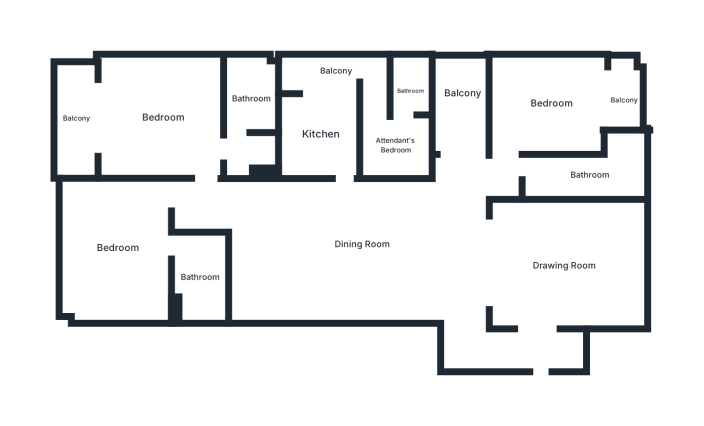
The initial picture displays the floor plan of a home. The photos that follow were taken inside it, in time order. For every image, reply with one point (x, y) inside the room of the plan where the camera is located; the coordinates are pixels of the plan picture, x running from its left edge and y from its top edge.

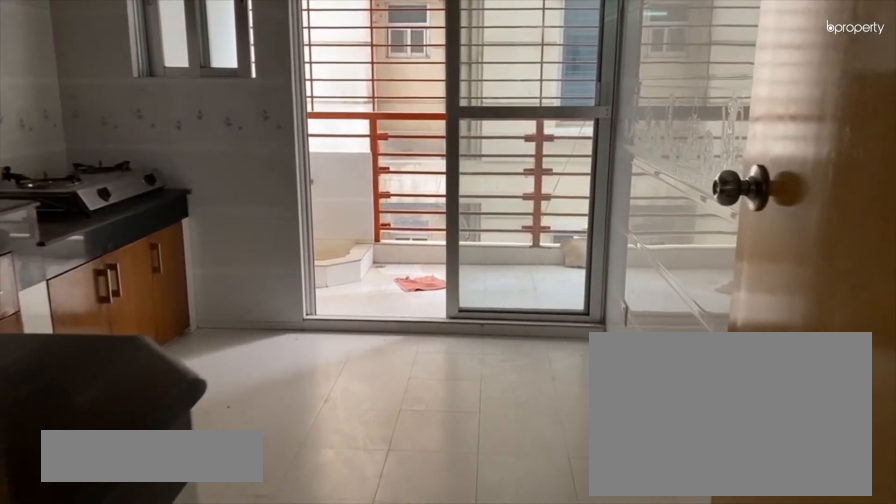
(319, 135)
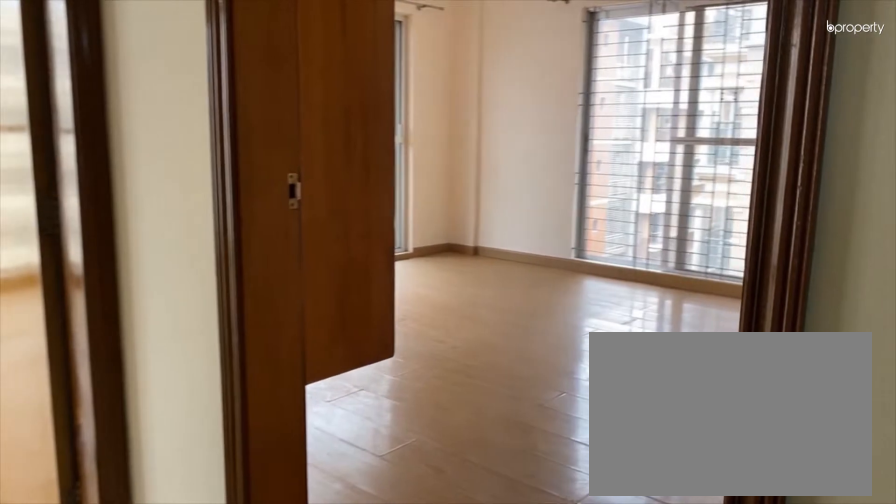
(217, 194)
